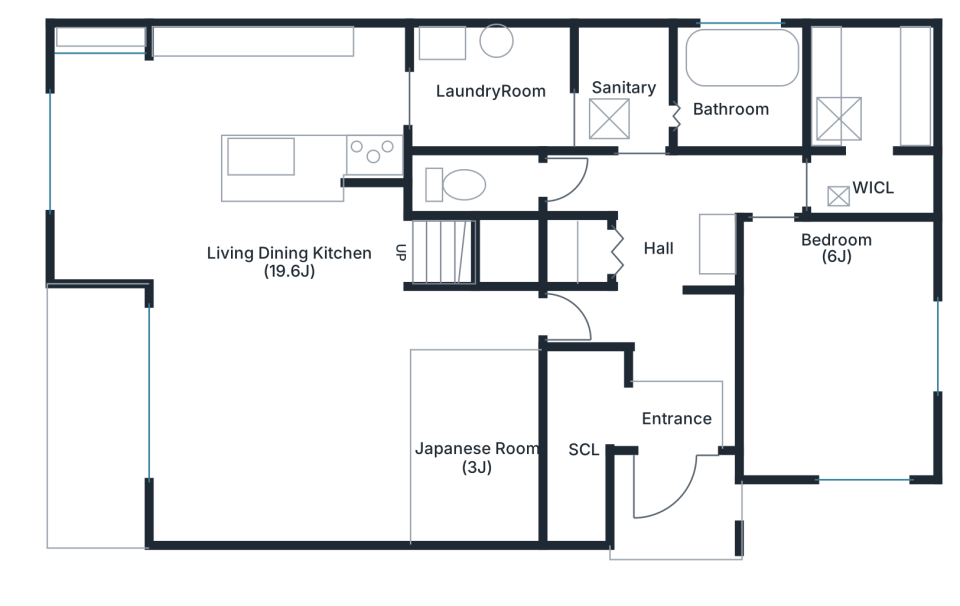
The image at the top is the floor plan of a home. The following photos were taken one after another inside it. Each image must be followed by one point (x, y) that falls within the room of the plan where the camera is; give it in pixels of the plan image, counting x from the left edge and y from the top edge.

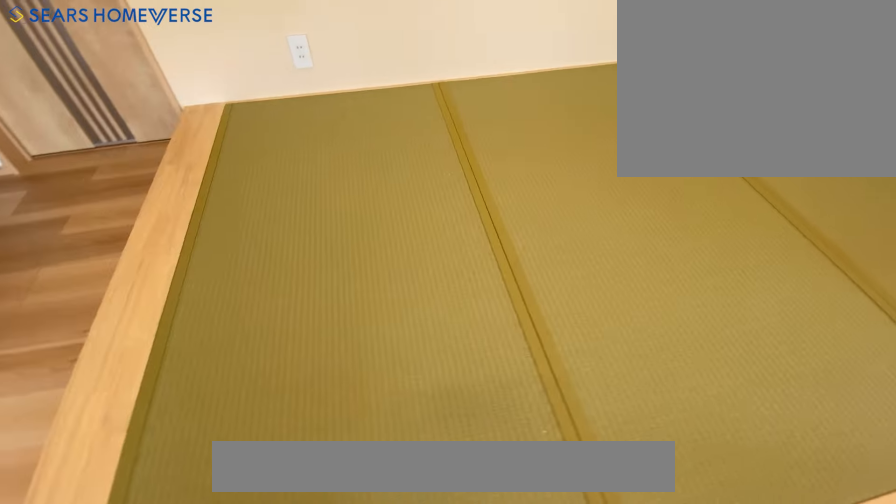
(480, 449)
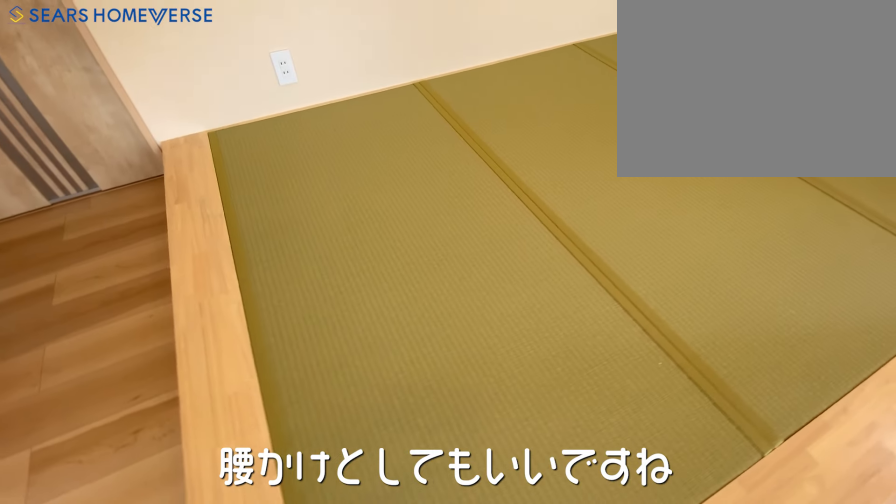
(480, 449)
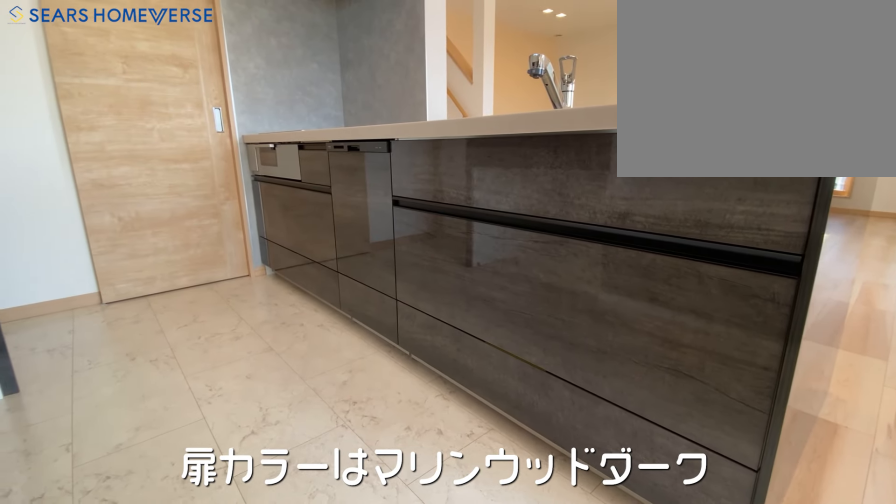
(289, 95)
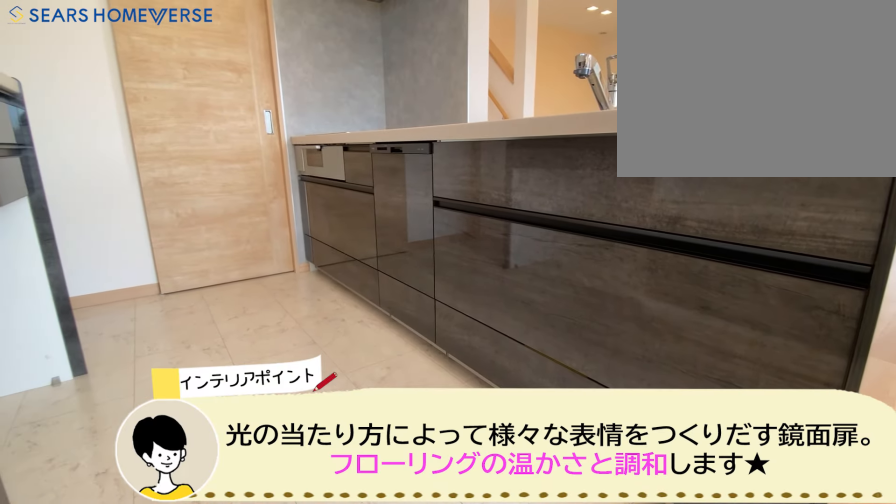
(289, 95)
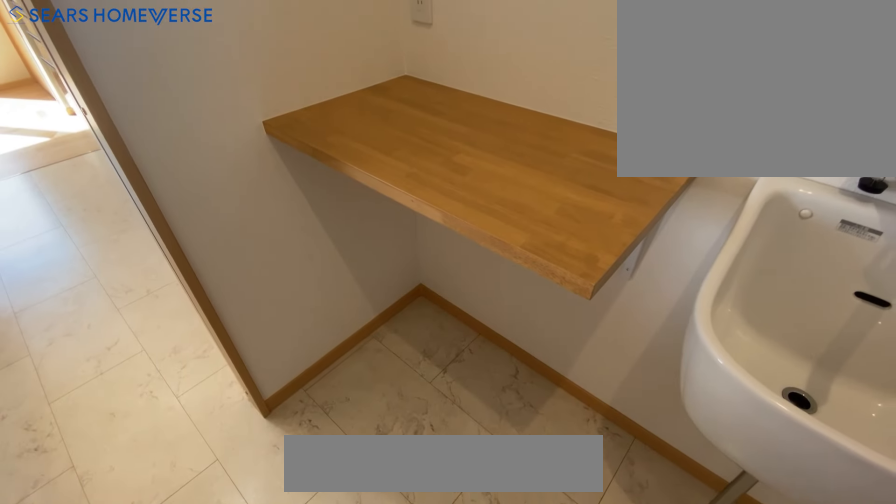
(494, 98)
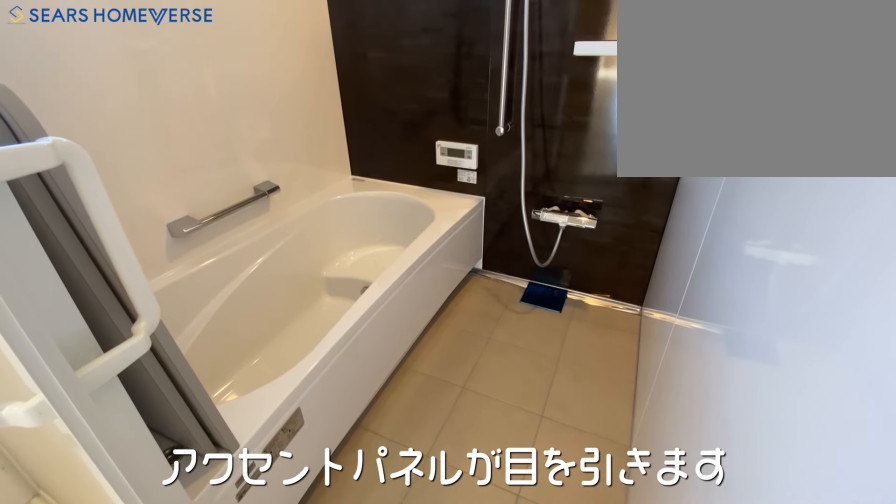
(745, 95)
